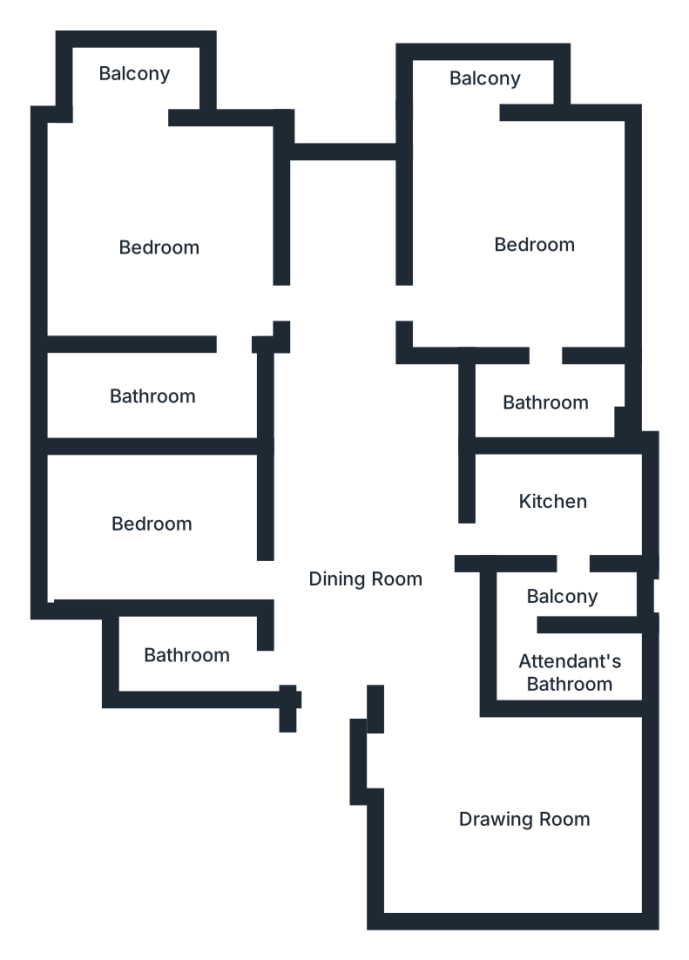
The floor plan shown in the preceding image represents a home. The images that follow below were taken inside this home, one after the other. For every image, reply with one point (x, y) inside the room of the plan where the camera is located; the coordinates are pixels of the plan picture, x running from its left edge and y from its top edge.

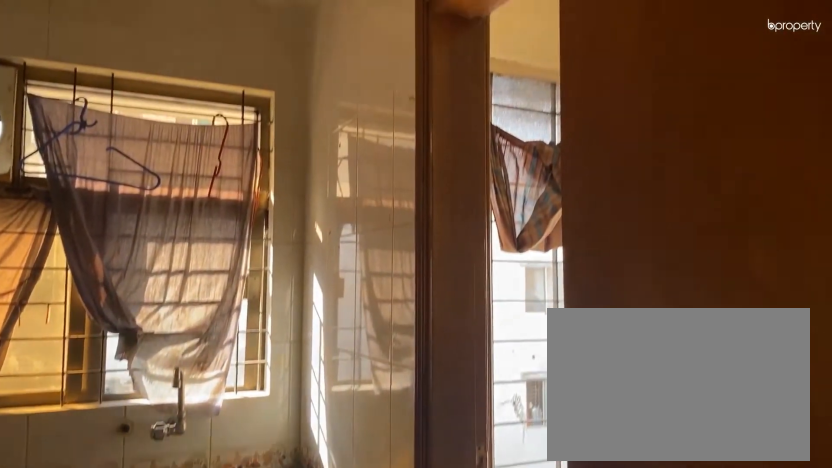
(549, 502)
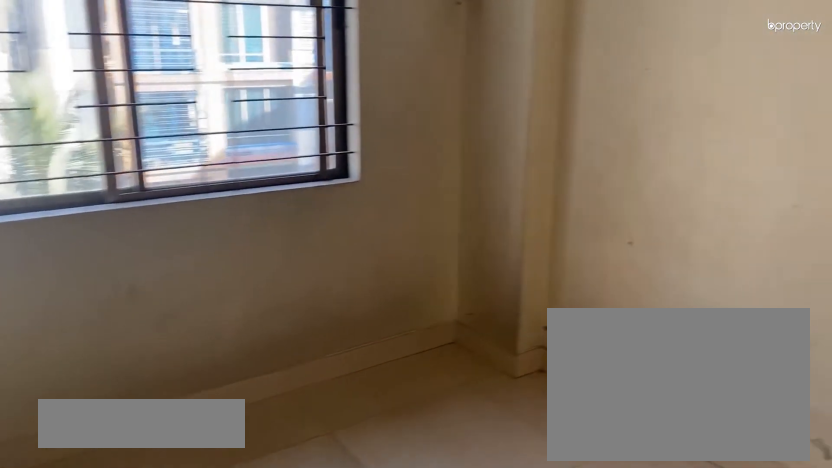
(150, 513)
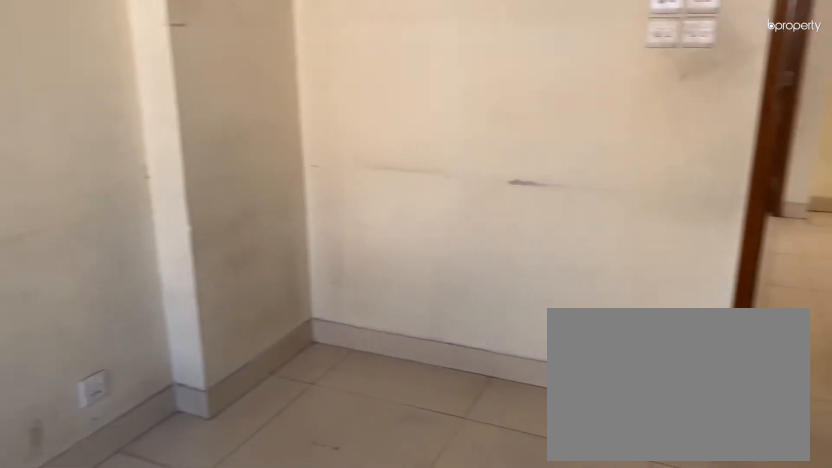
(150, 513)
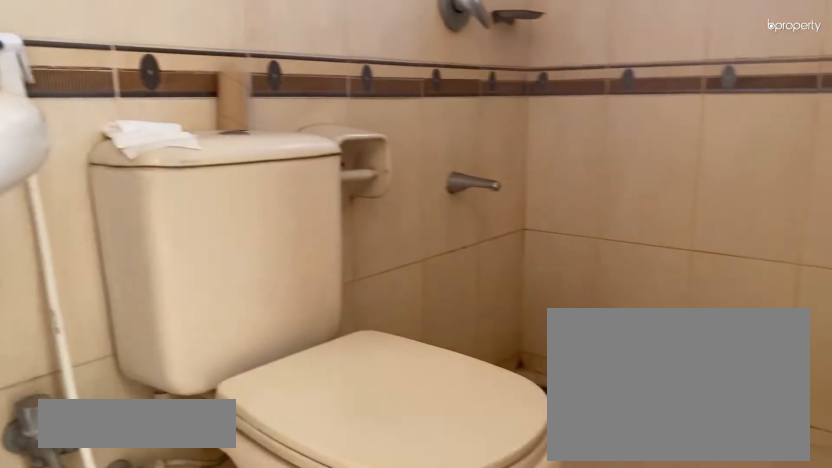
(157, 386)
